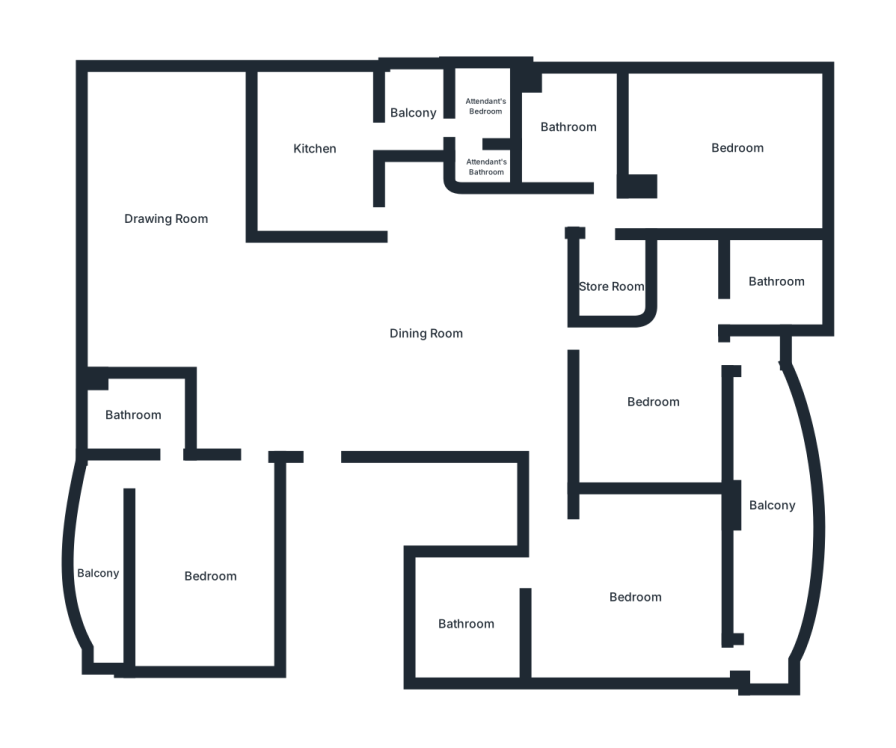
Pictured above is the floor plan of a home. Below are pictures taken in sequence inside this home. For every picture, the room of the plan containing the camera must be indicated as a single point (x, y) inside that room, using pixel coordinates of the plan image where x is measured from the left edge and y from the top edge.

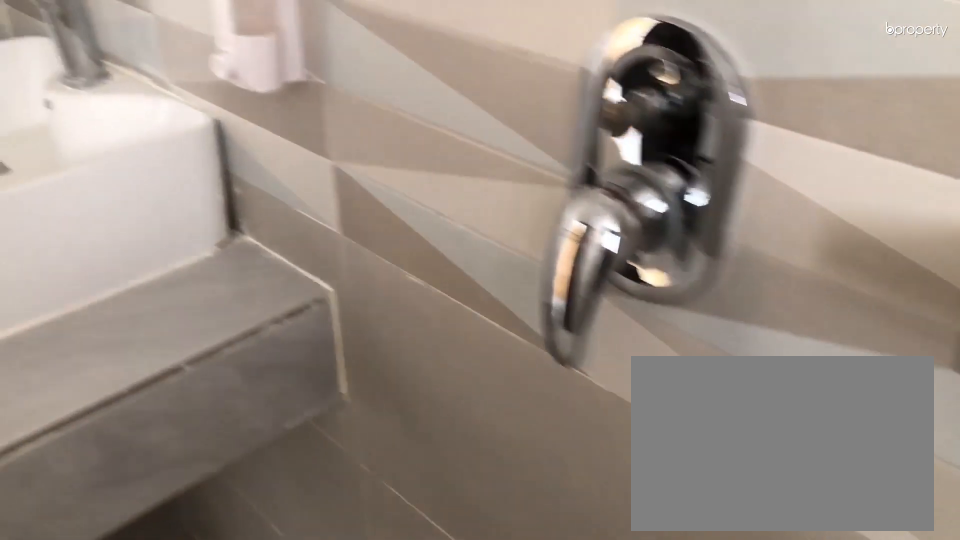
(572, 135)
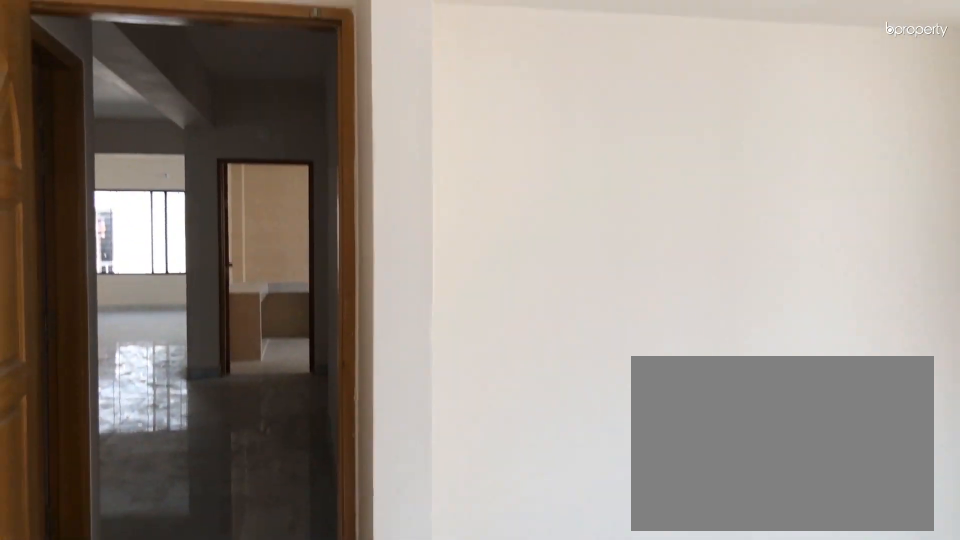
(724, 154)
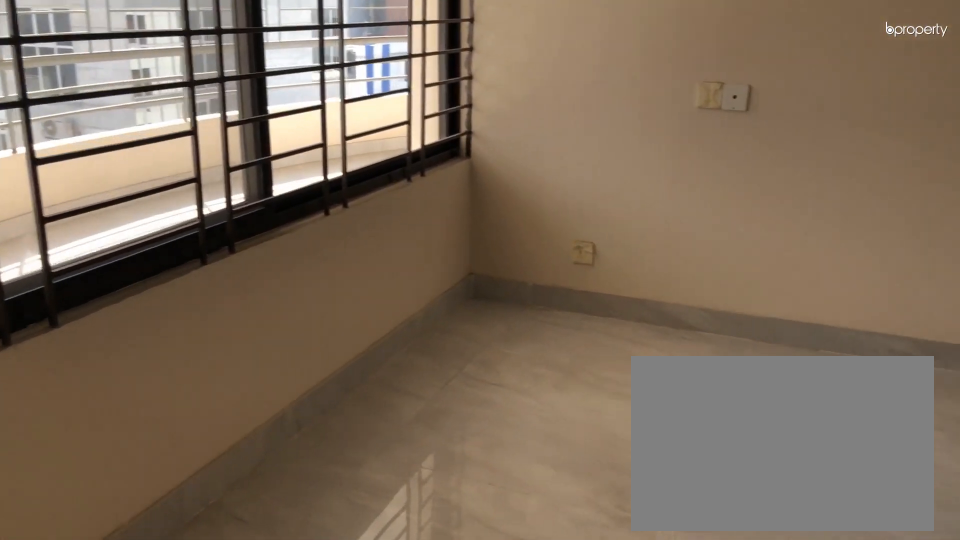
(648, 404)
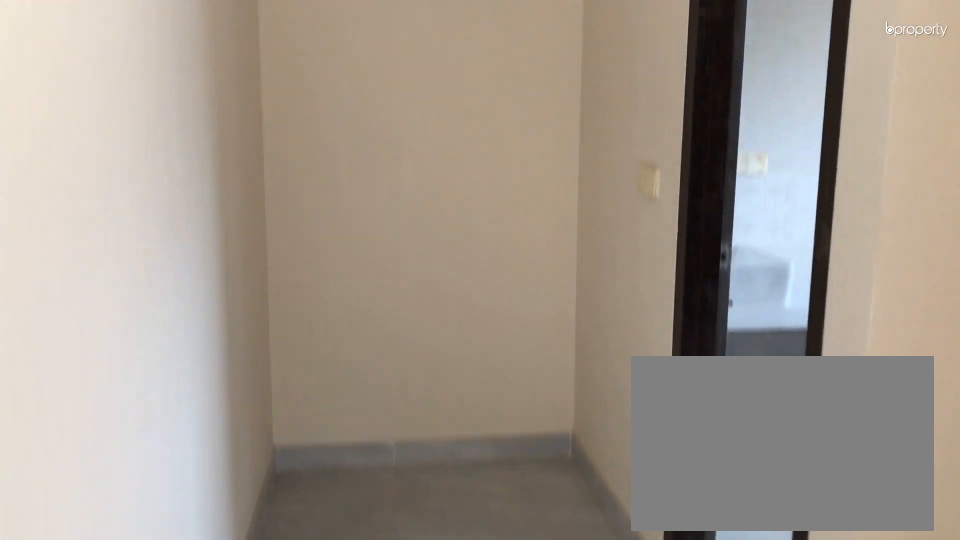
(648, 404)
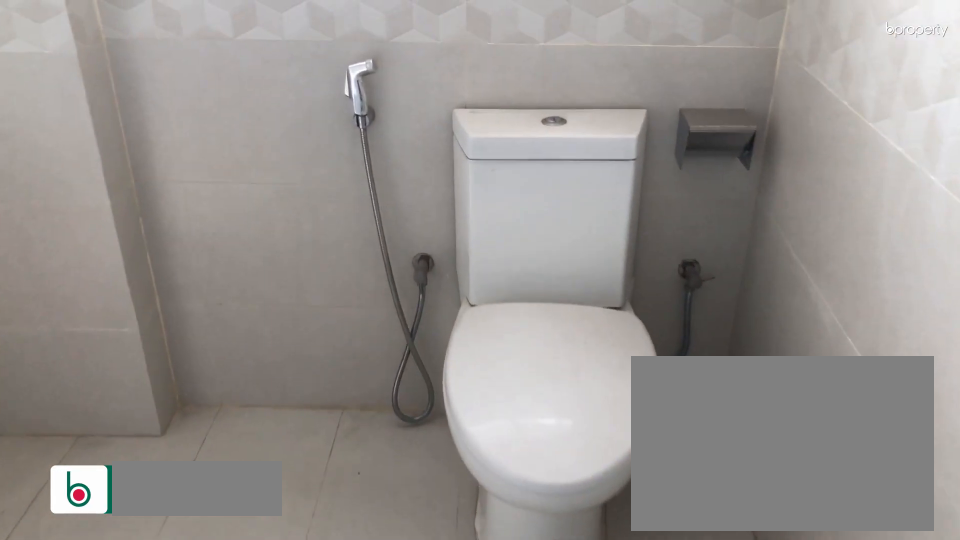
(769, 282)
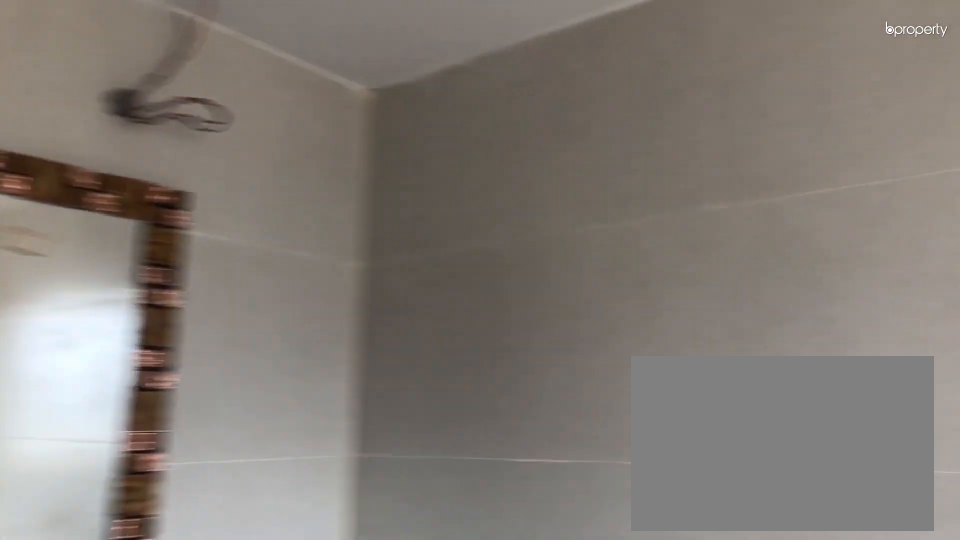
(769, 282)
